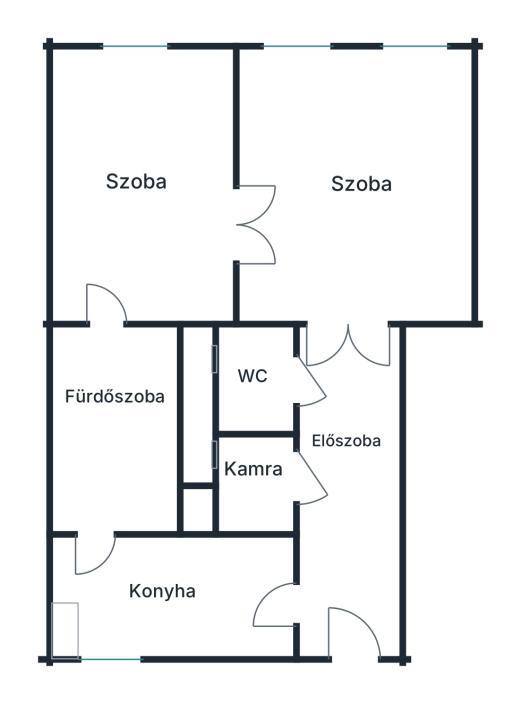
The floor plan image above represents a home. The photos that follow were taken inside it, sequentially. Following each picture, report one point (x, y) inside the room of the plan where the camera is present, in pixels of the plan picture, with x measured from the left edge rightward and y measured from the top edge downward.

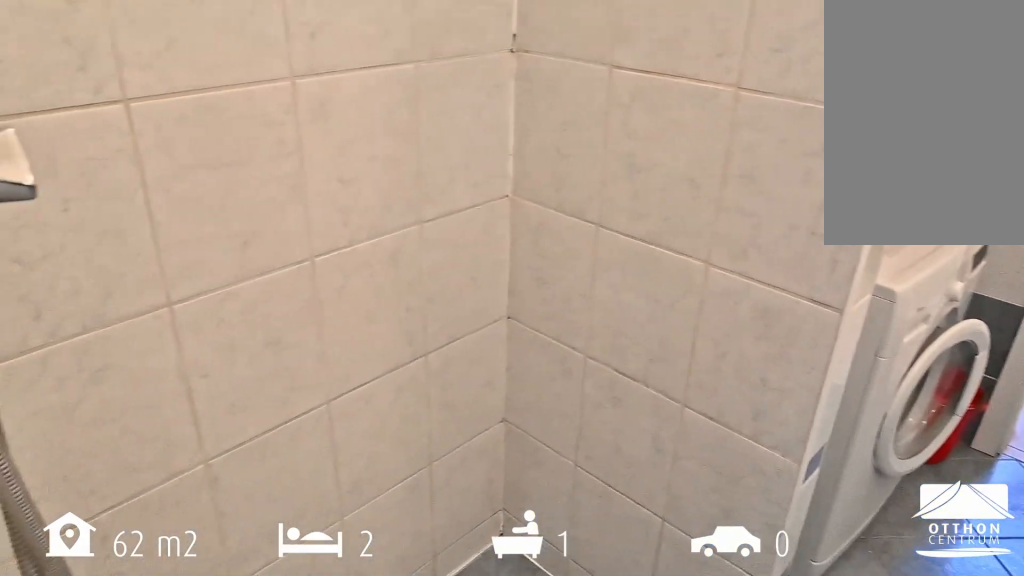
(116, 433)
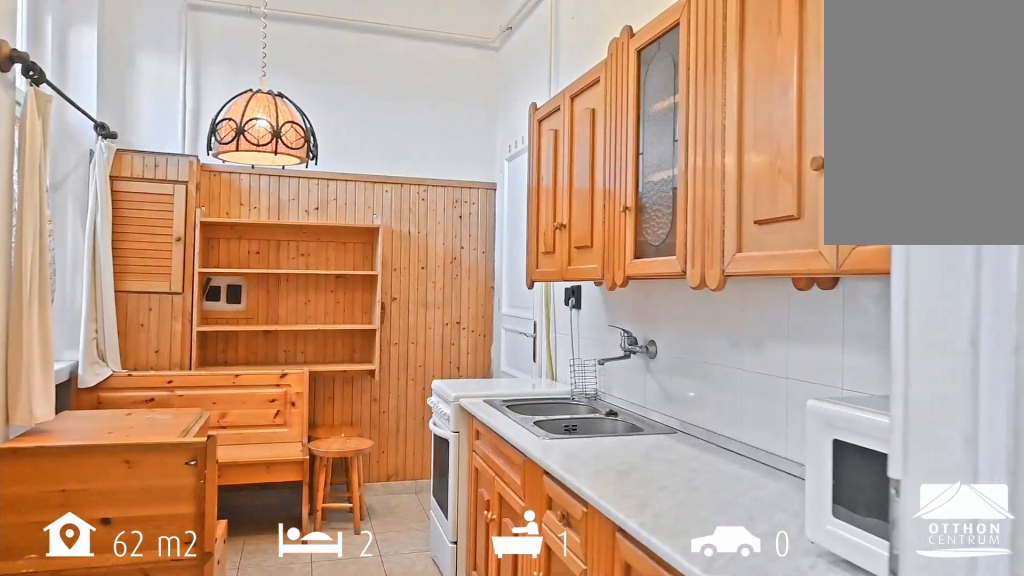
(175, 598)
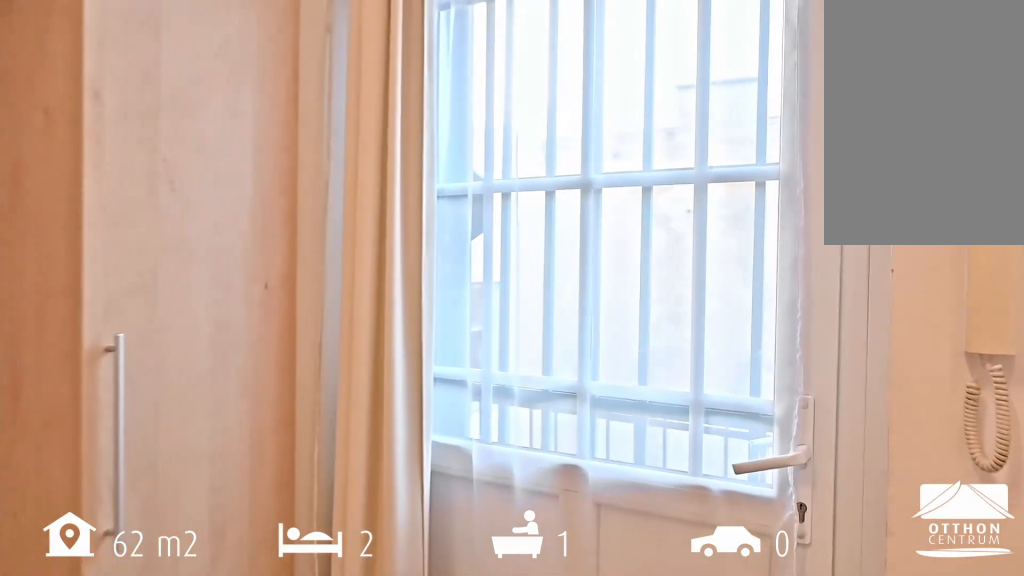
(348, 492)
